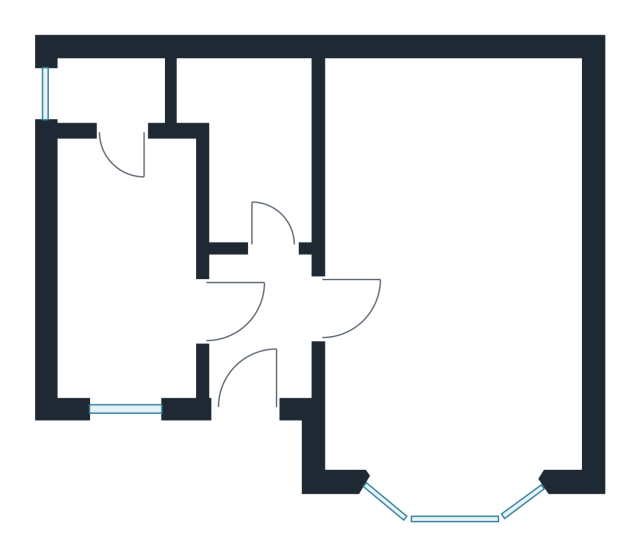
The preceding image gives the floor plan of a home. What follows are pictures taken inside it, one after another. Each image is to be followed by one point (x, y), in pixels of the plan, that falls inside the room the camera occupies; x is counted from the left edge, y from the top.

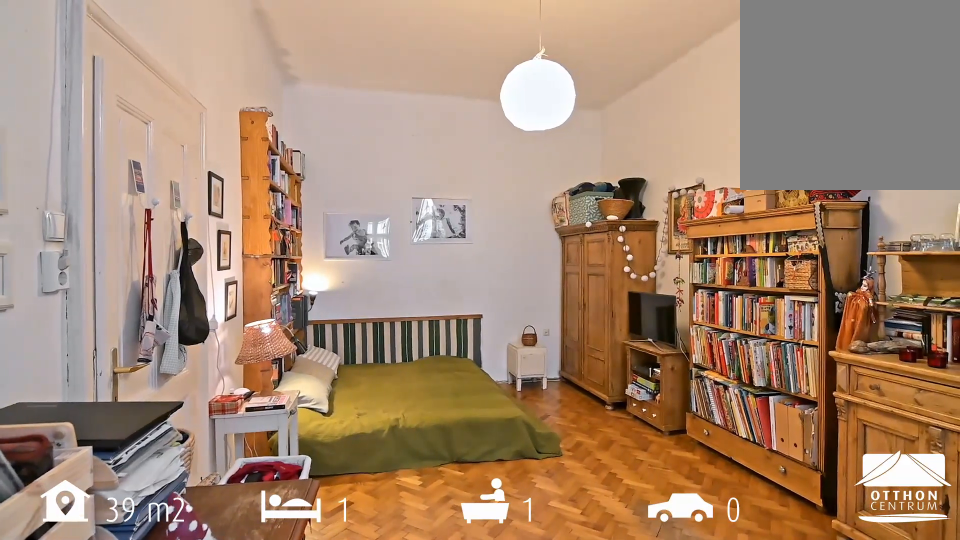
(452, 263)
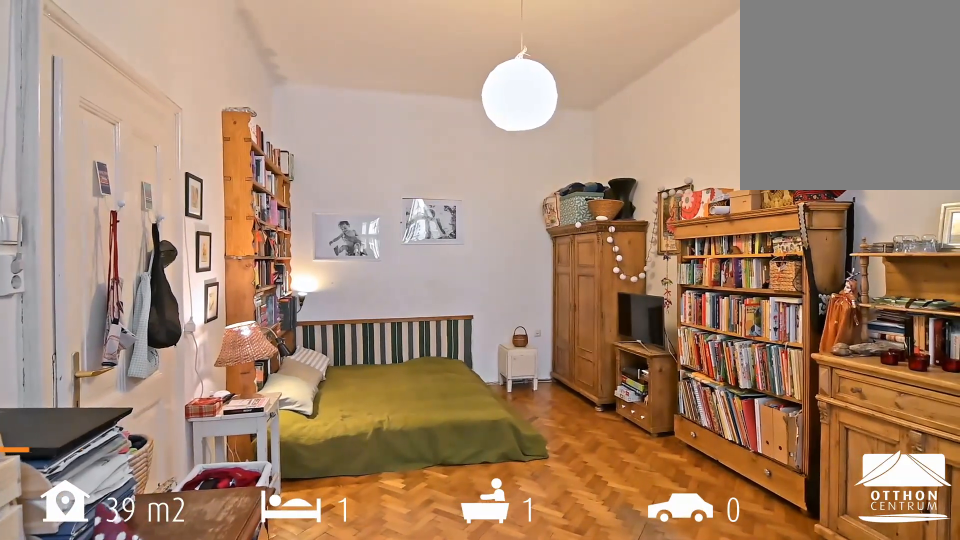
(452, 263)
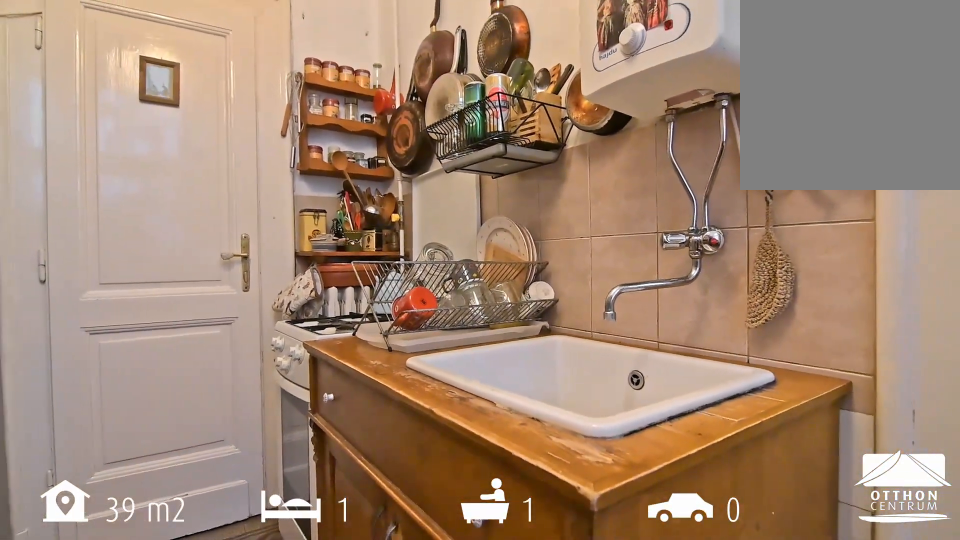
(124, 281)
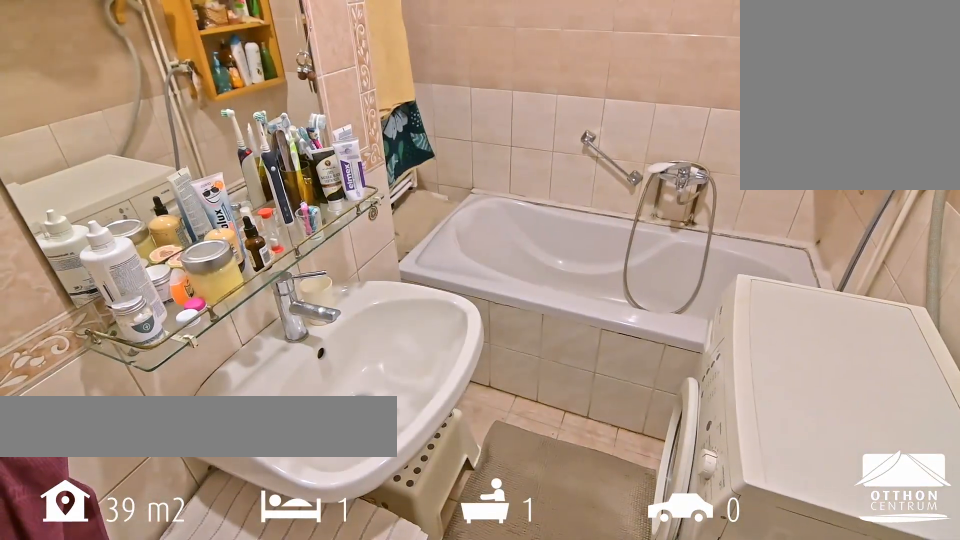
(255, 142)
